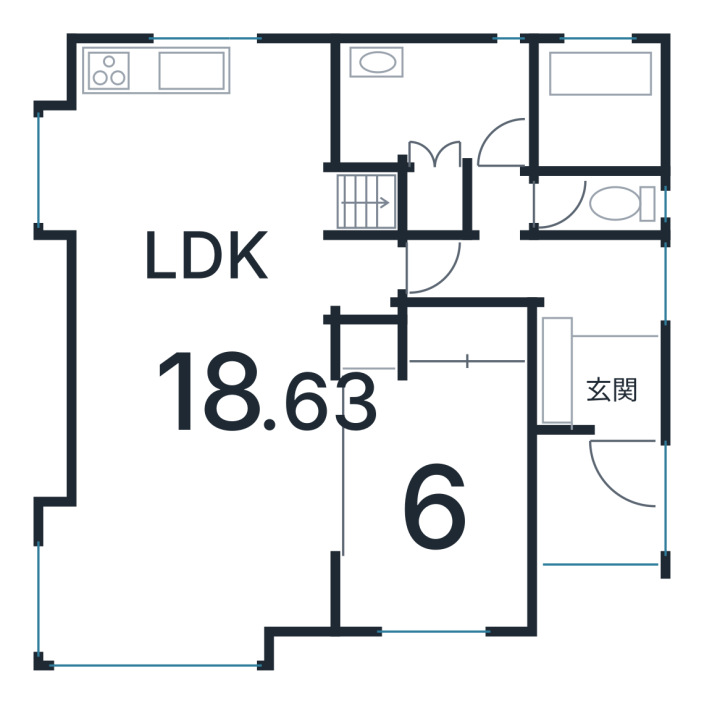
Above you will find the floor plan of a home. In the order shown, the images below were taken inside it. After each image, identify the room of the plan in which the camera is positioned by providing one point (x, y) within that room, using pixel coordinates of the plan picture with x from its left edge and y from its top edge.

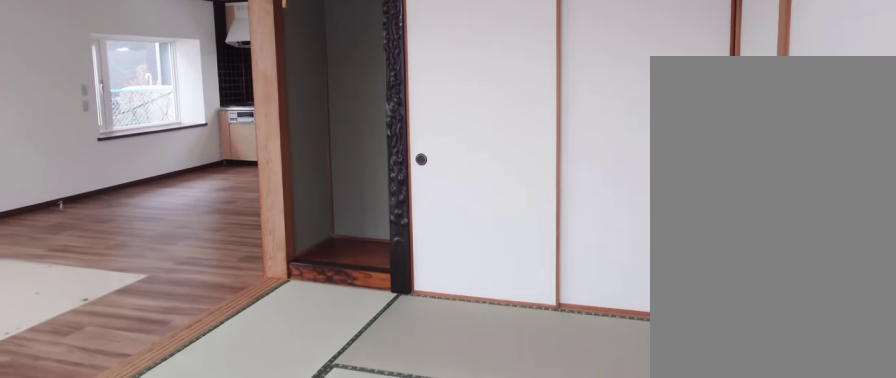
(438, 542)
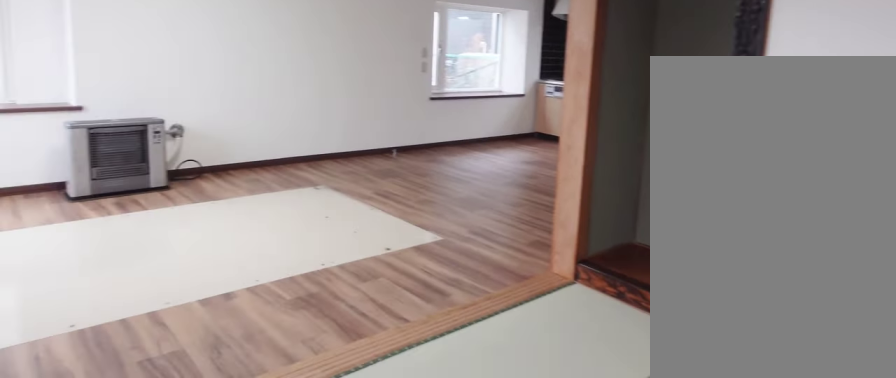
(438, 542)
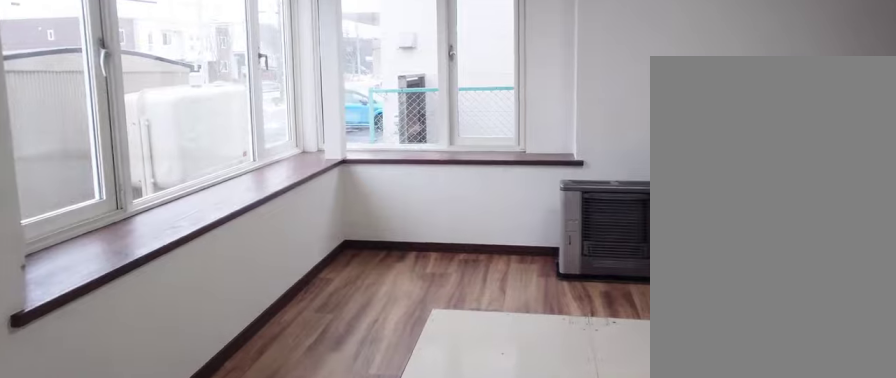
(195, 467)
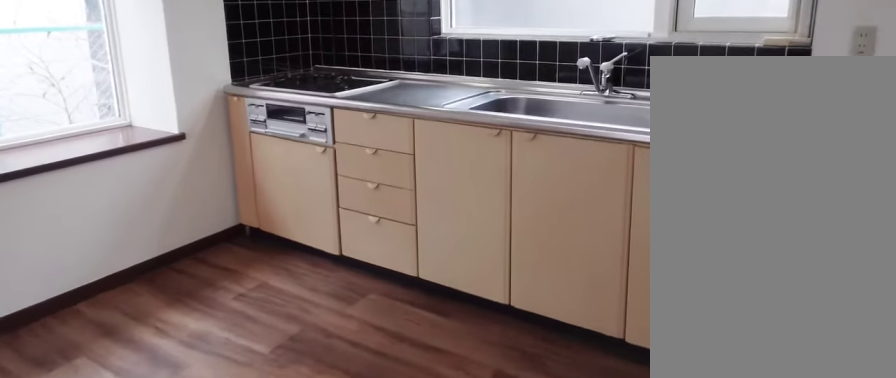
(193, 155)
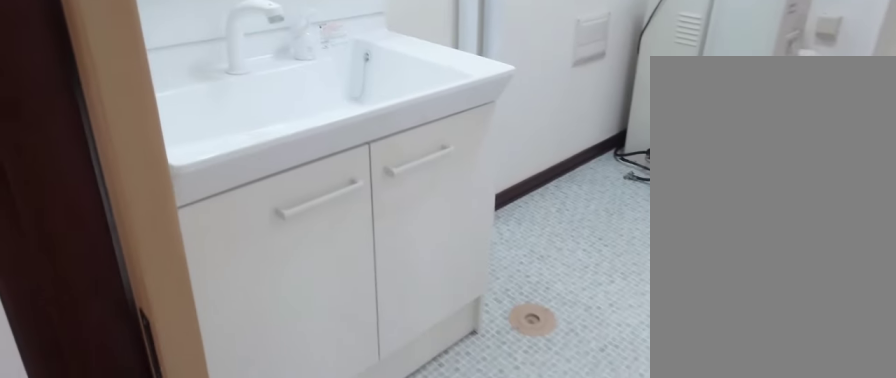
(437, 105)
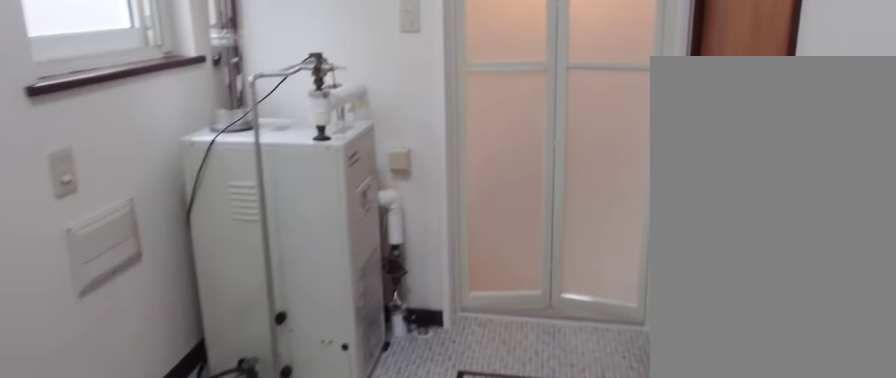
(437, 105)
